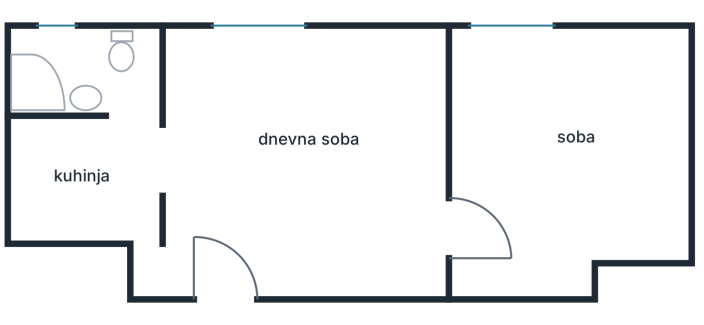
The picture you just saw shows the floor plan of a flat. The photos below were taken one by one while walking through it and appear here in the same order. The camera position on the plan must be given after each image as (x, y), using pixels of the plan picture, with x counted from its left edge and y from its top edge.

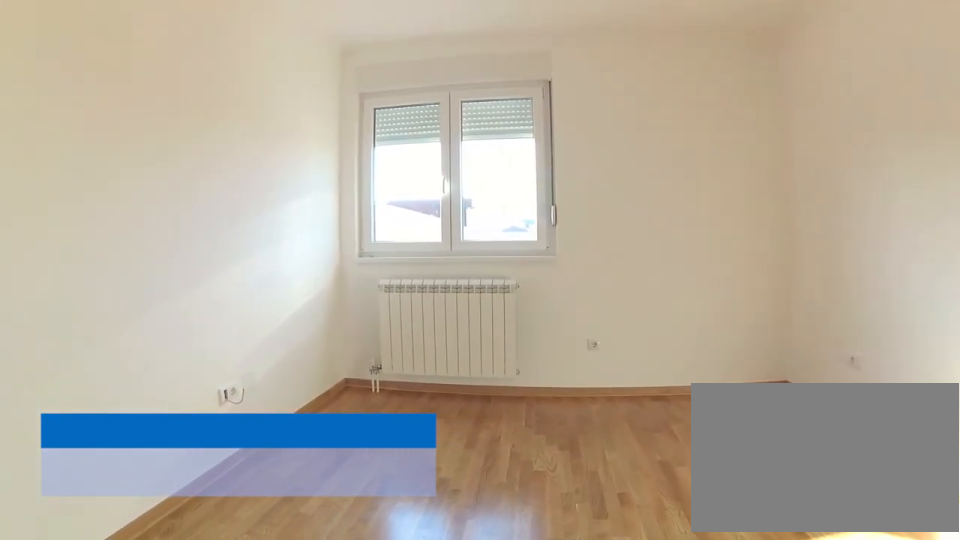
(538, 247)
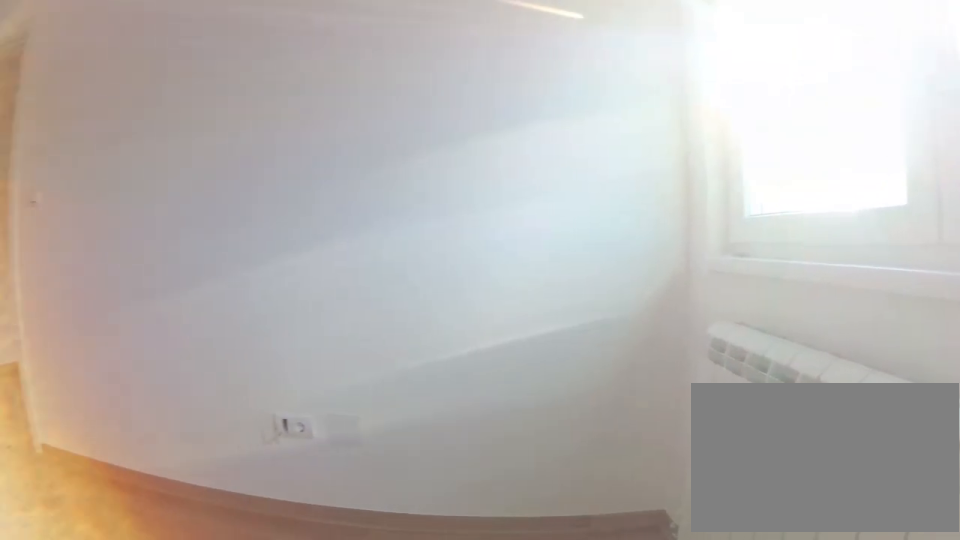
(593, 71)
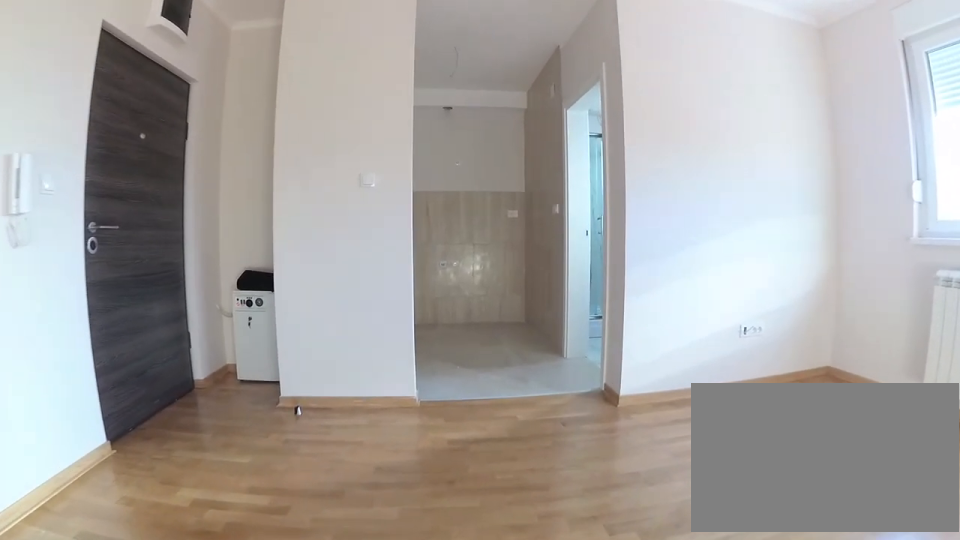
(368, 200)
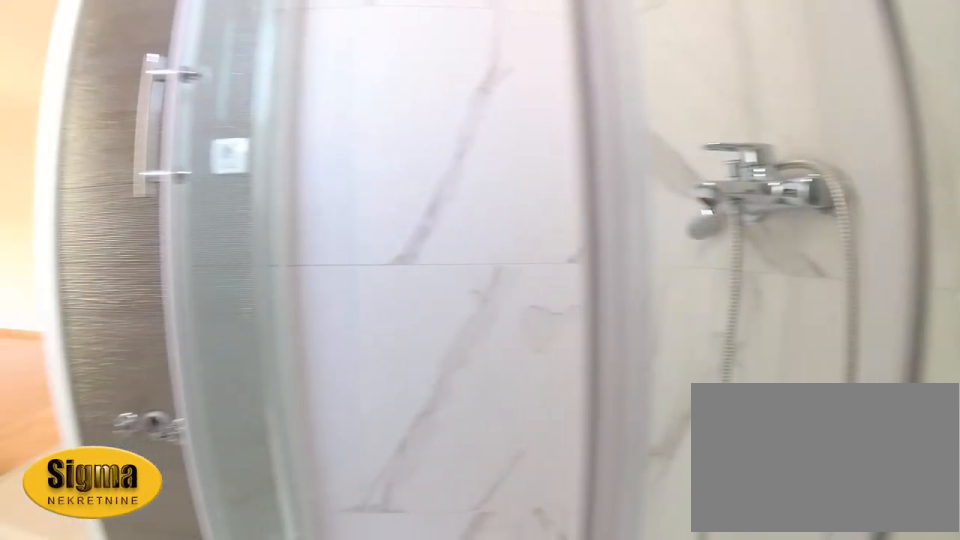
(53, 43)
